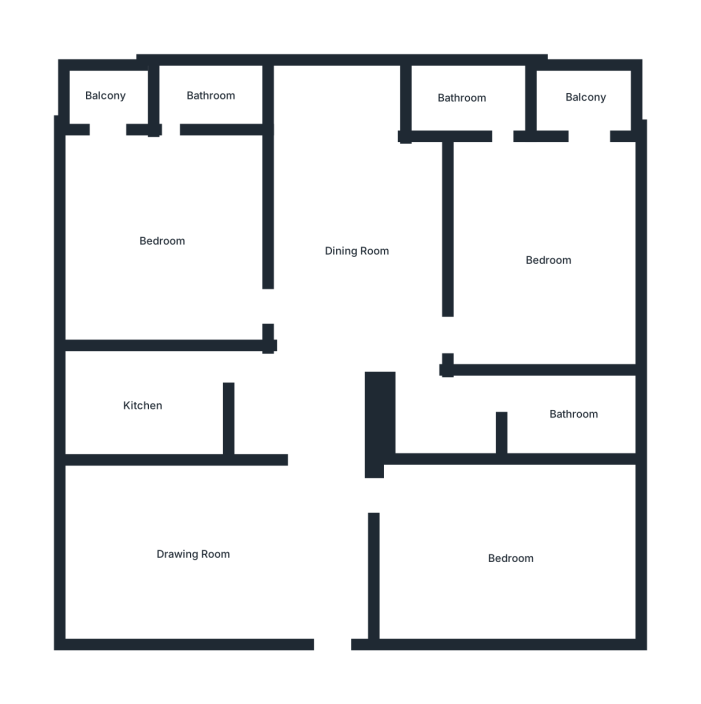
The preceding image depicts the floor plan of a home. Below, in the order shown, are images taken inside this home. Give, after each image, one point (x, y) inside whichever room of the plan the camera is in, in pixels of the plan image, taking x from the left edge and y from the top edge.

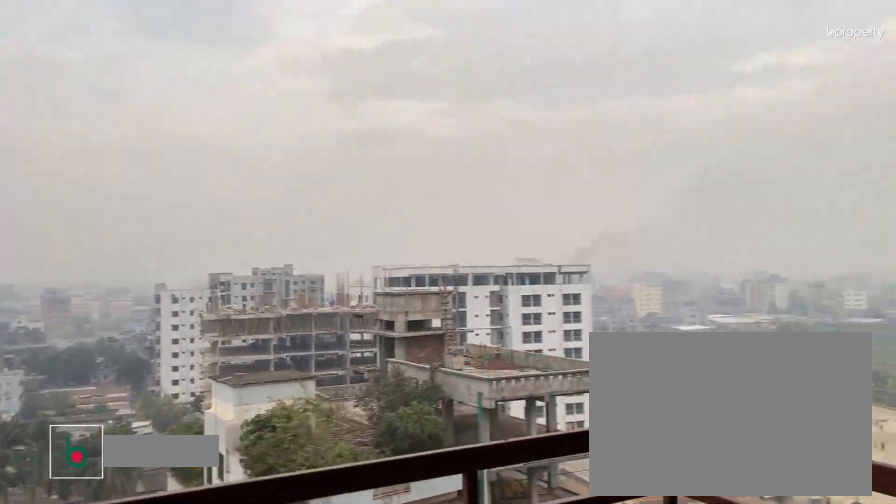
(586, 98)
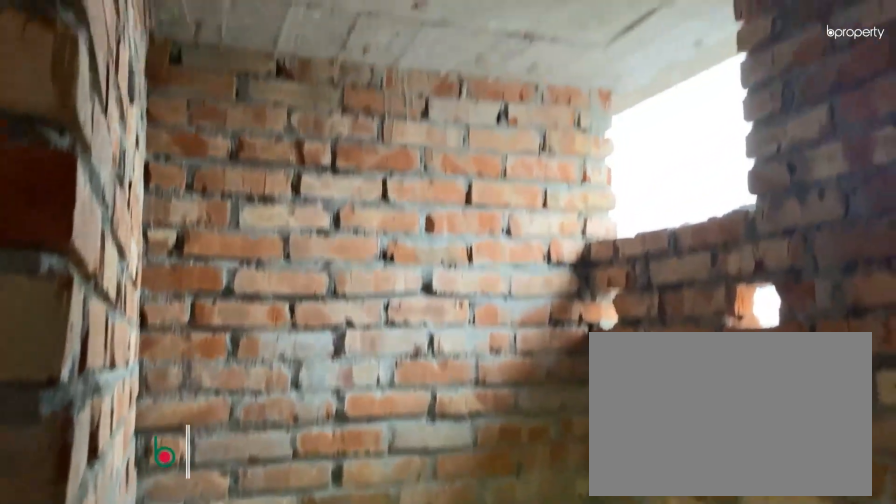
(464, 98)
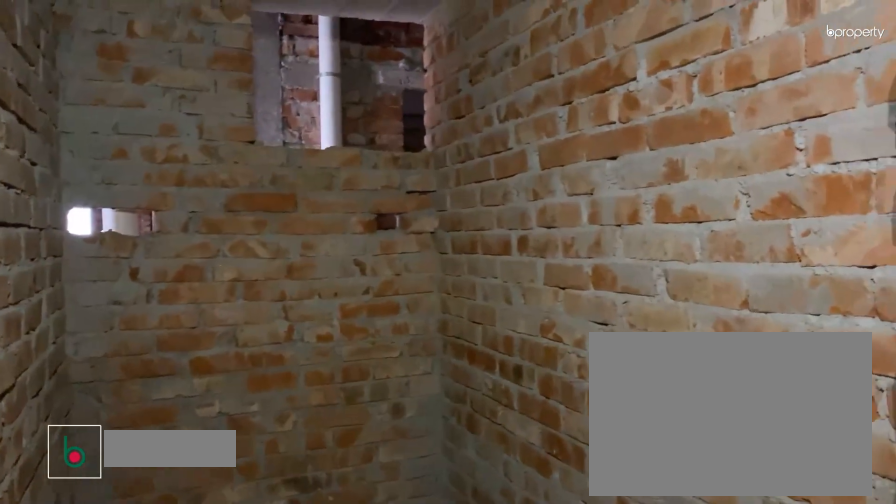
(575, 412)
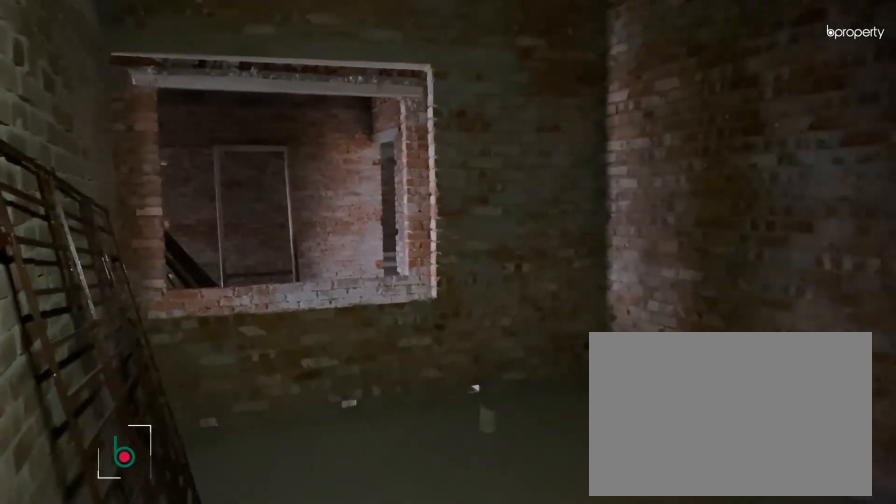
(511, 558)
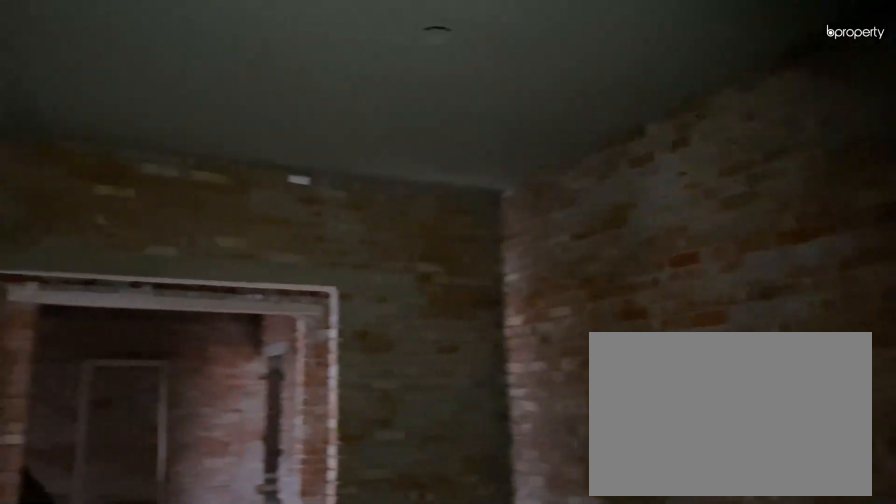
(511, 558)
